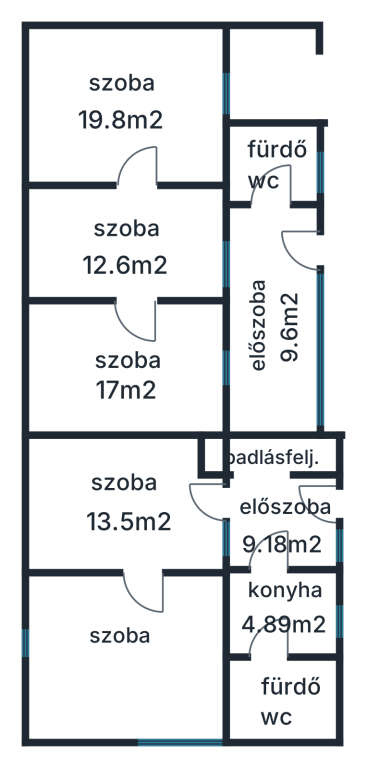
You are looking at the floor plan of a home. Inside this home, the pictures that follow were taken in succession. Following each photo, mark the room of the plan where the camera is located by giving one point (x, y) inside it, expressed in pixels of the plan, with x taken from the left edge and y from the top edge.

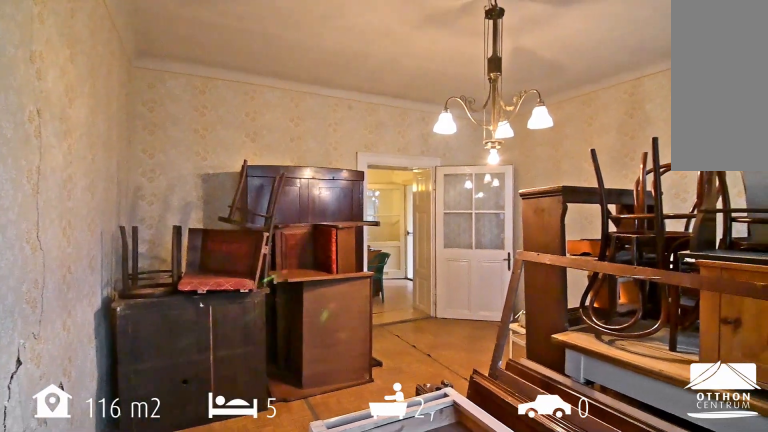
(130, 663)
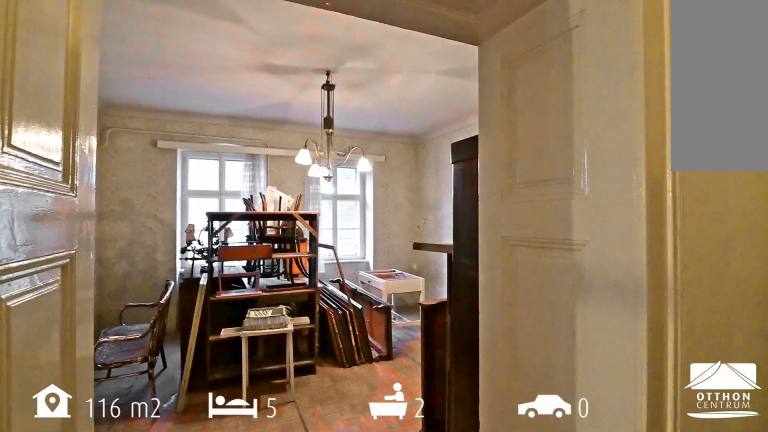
(130, 663)
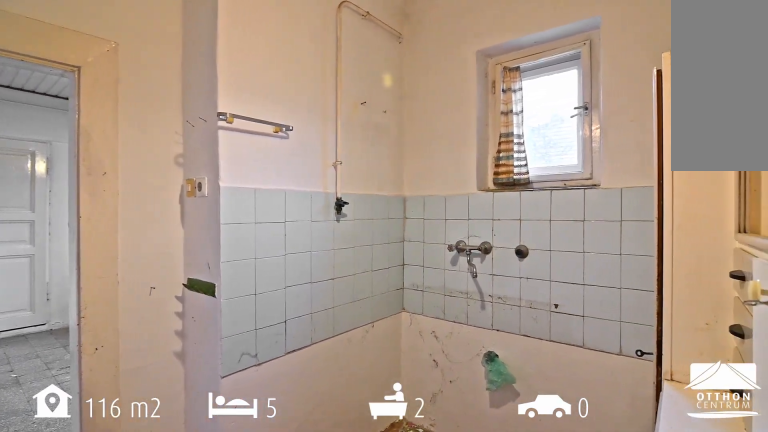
(292, 618)
